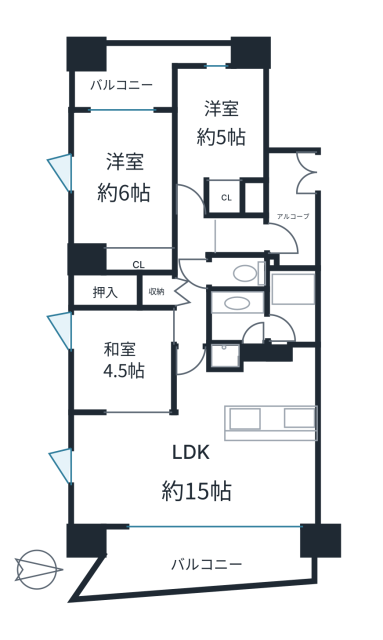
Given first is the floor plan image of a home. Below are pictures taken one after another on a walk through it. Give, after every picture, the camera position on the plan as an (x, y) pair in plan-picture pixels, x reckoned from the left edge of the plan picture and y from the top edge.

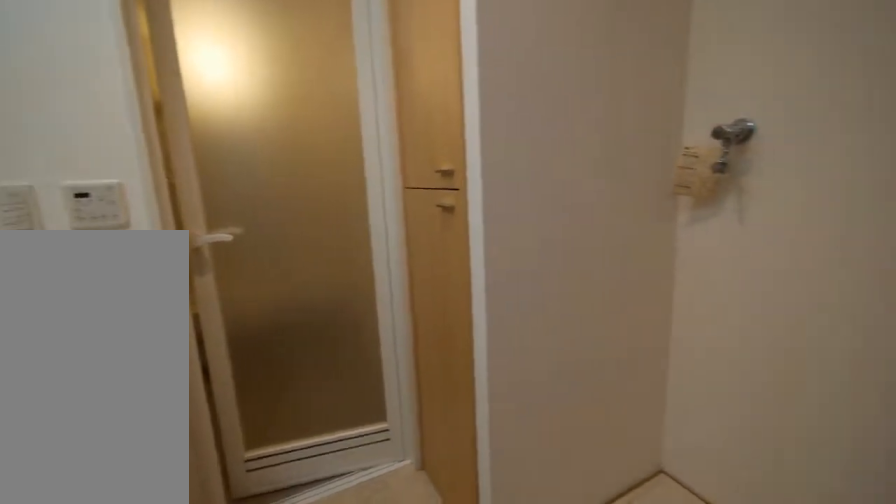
(250, 320)
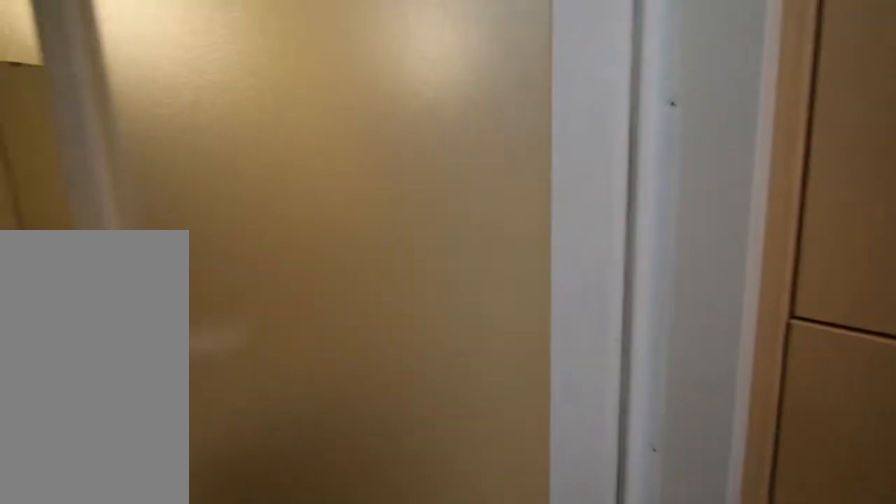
(250, 320)
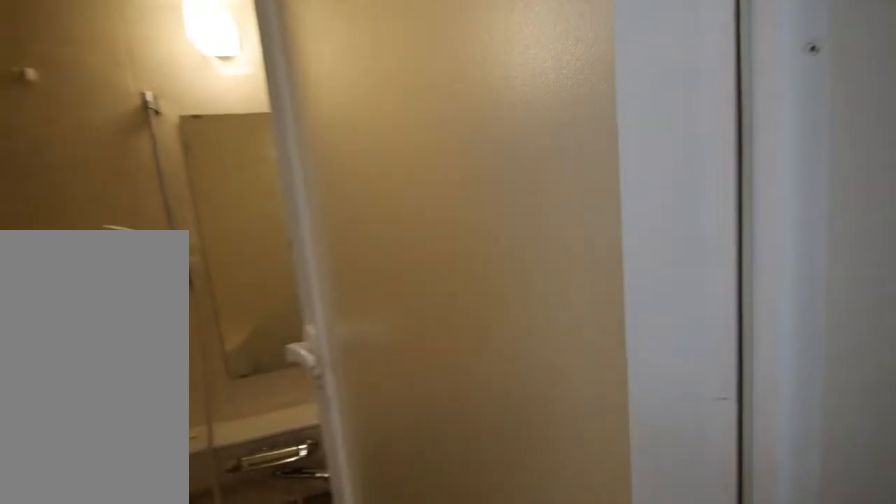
(250, 320)
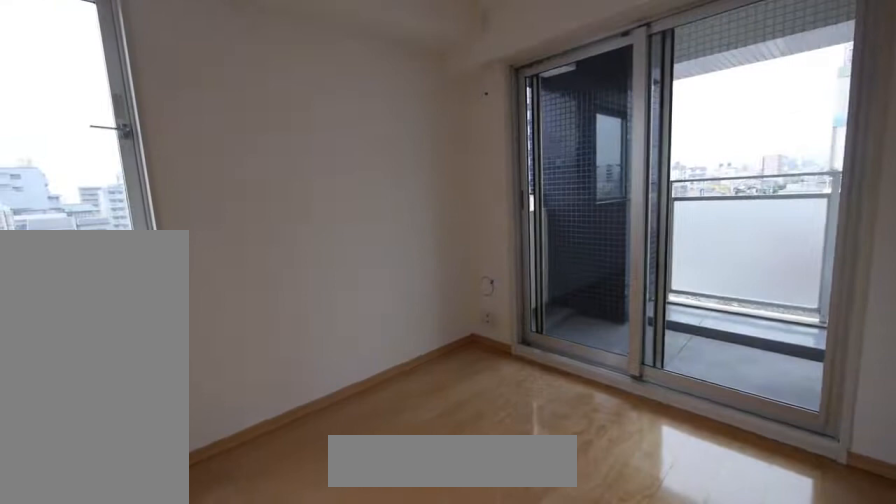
(110, 210)
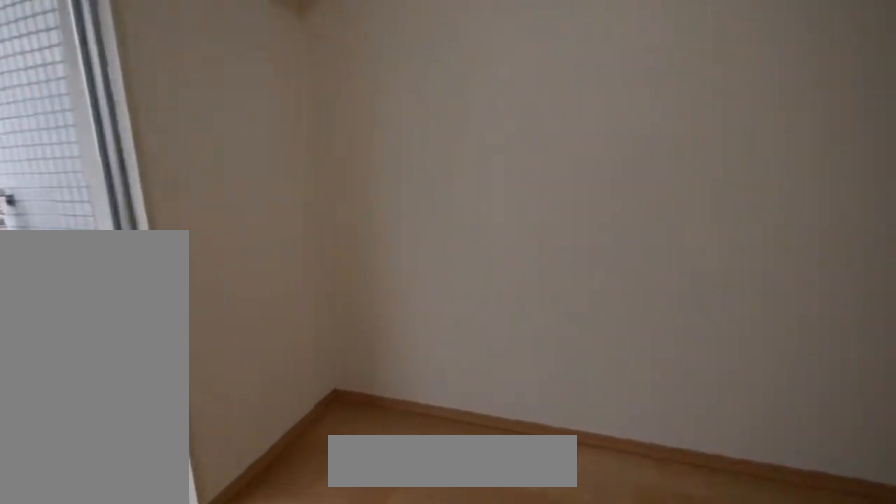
(225, 119)
